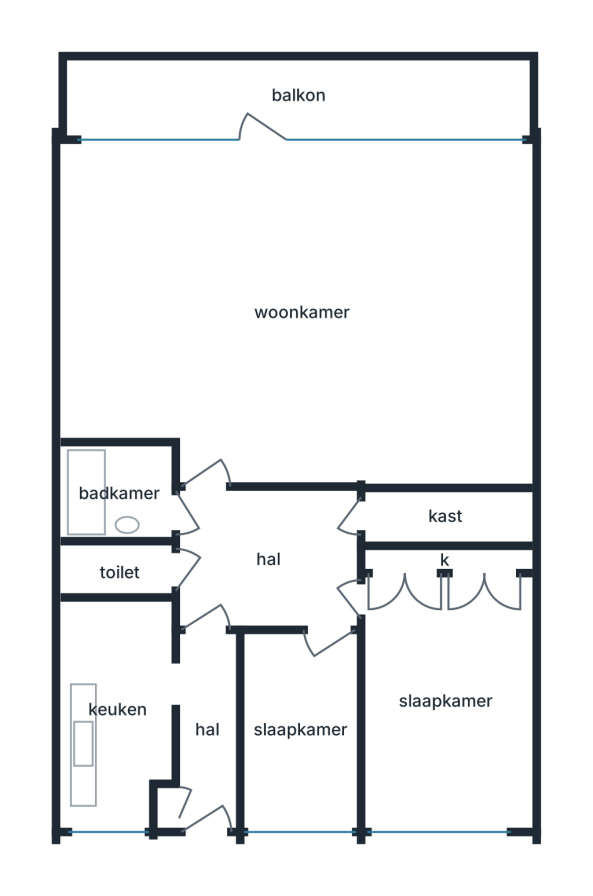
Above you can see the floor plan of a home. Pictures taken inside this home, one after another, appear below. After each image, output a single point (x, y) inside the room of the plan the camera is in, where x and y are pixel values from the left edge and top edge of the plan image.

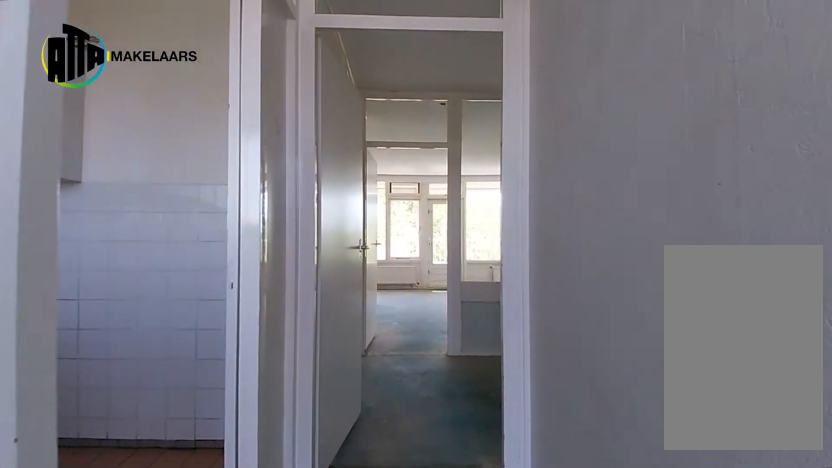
(207, 727)
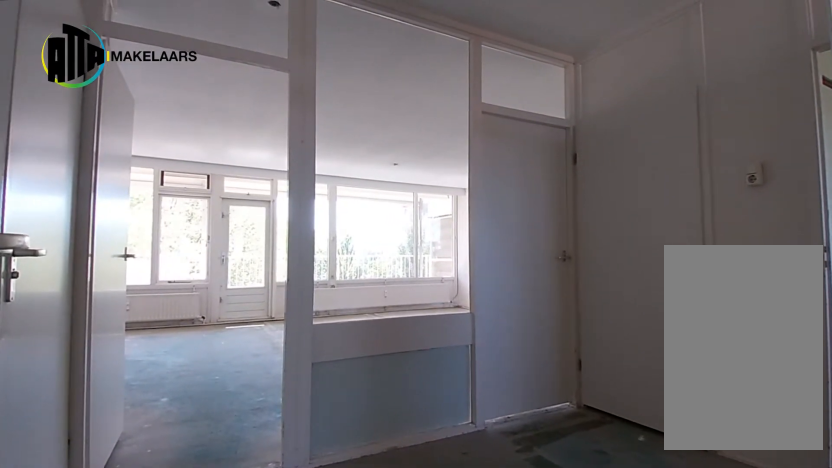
(269, 558)
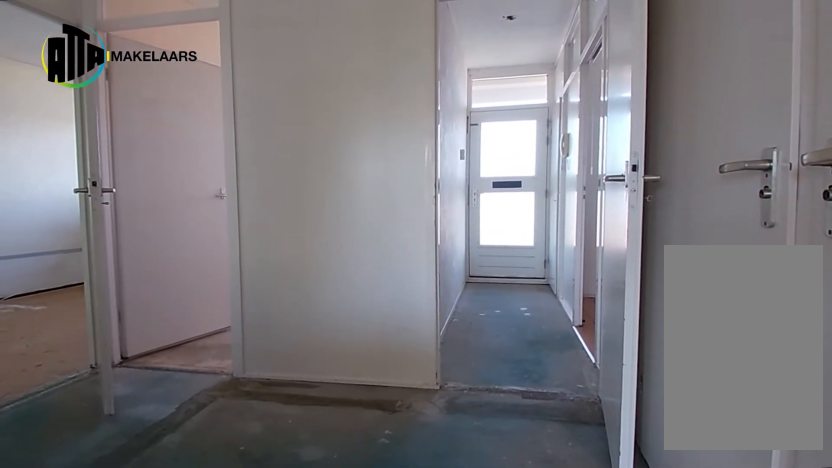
(269, 558)
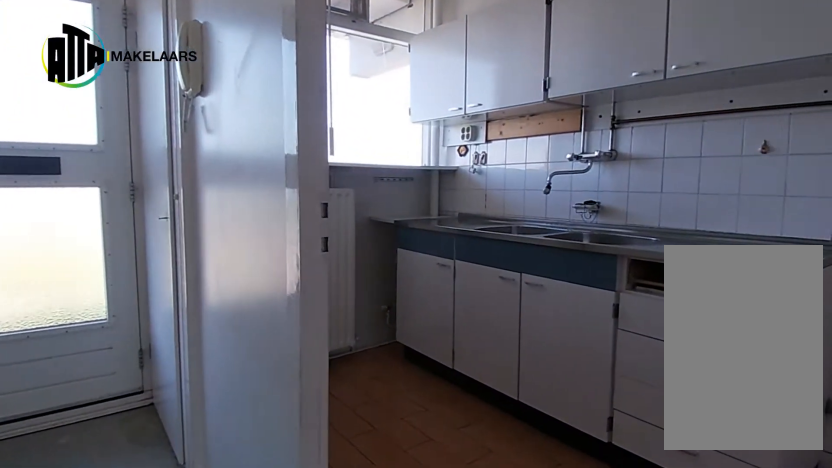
(207, 727)
